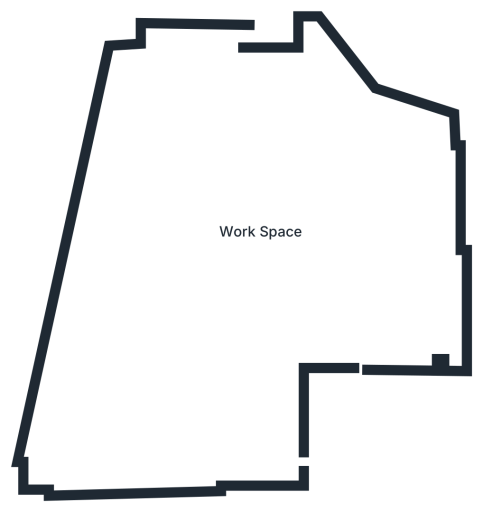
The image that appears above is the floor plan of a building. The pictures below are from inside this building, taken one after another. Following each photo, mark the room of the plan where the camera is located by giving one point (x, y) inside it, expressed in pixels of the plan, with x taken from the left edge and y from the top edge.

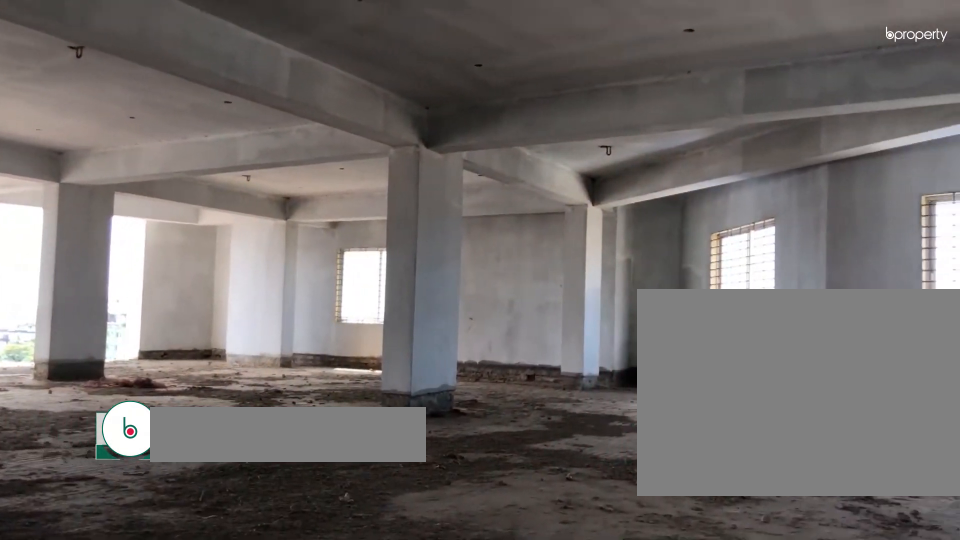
(343, 282)
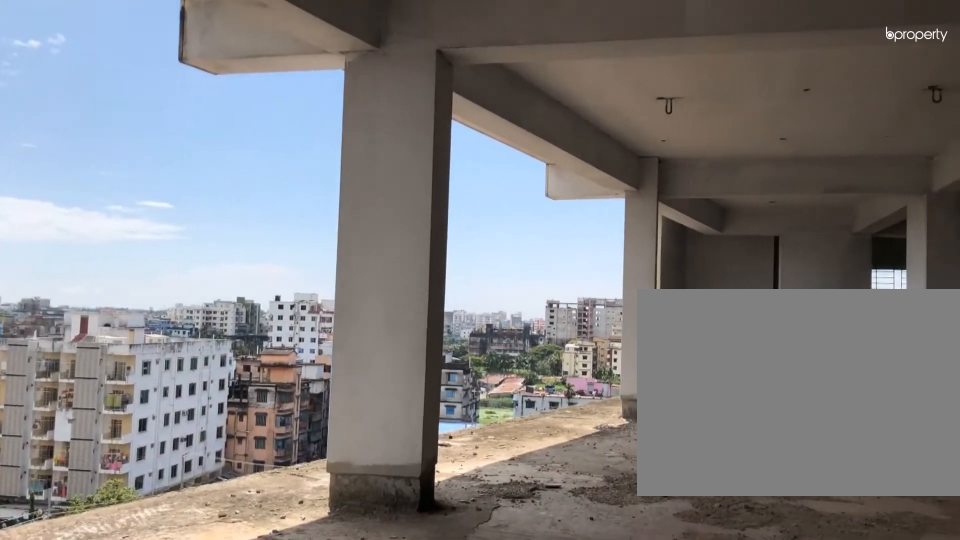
(343, 282)
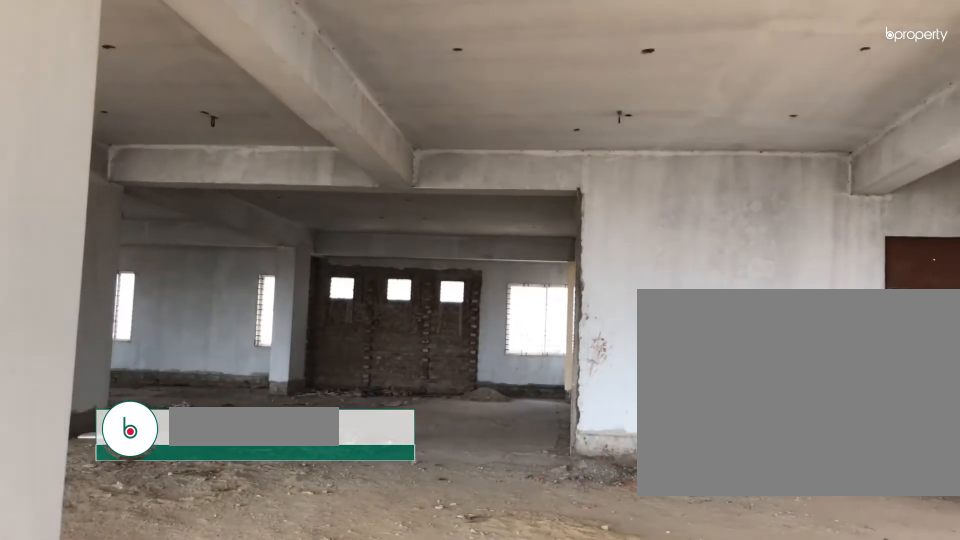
(249, 247)
